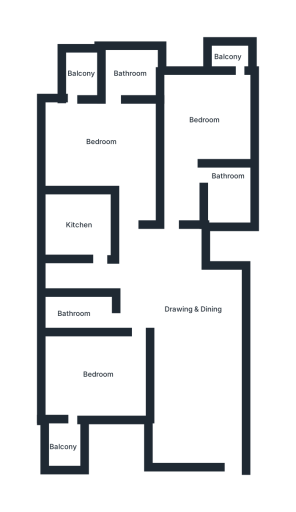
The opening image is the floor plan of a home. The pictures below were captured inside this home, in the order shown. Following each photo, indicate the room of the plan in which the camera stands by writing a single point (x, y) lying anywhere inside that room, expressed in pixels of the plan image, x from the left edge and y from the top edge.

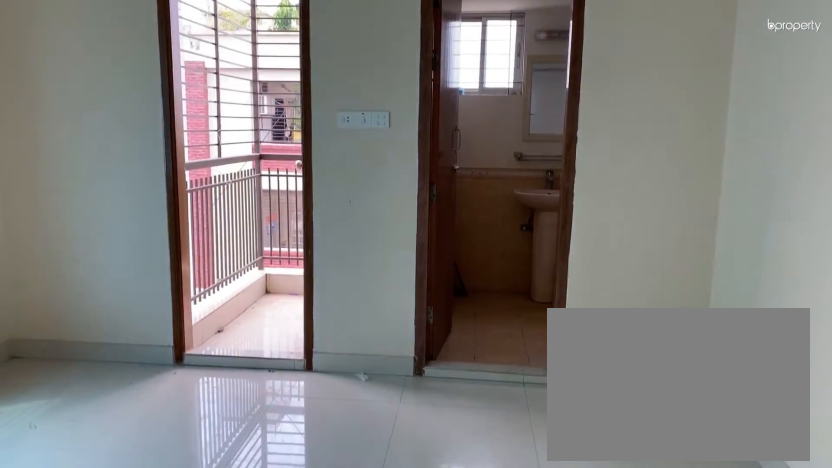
(106, 126)
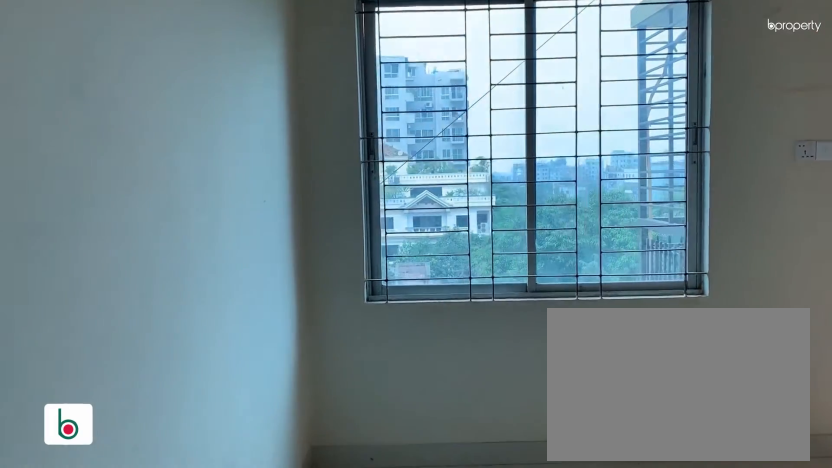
(206, 120)
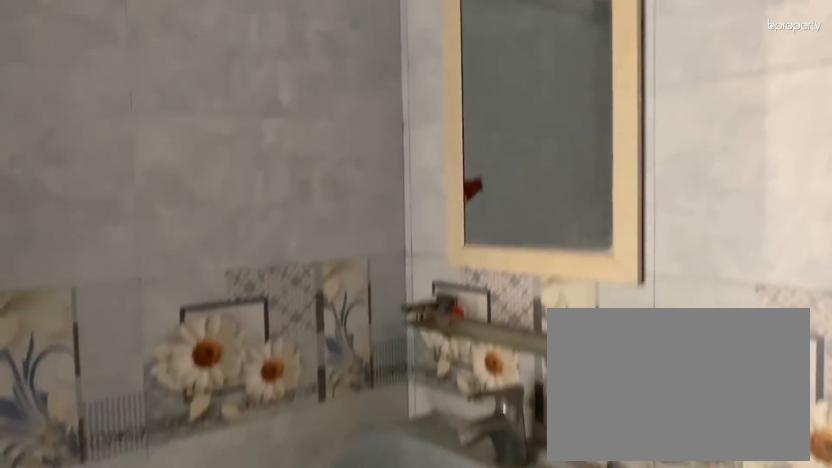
(221, 183)
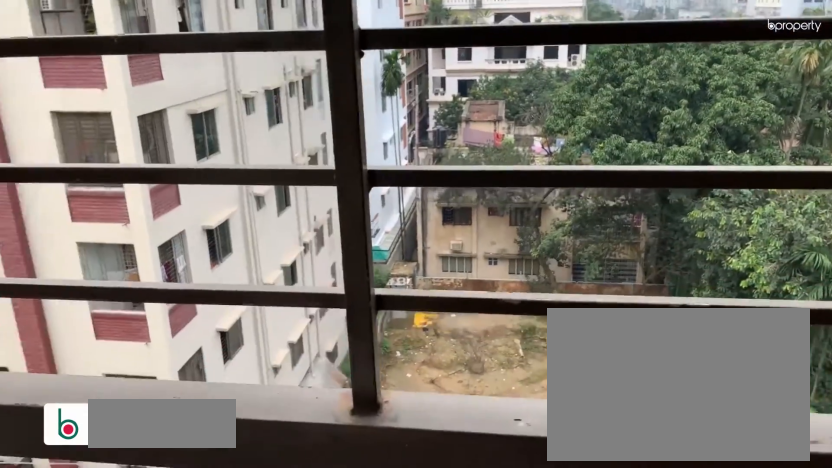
(226, 55)
